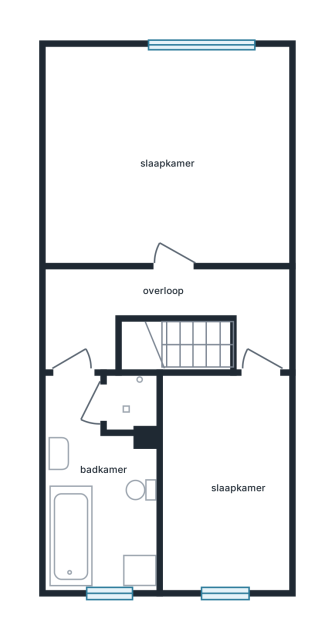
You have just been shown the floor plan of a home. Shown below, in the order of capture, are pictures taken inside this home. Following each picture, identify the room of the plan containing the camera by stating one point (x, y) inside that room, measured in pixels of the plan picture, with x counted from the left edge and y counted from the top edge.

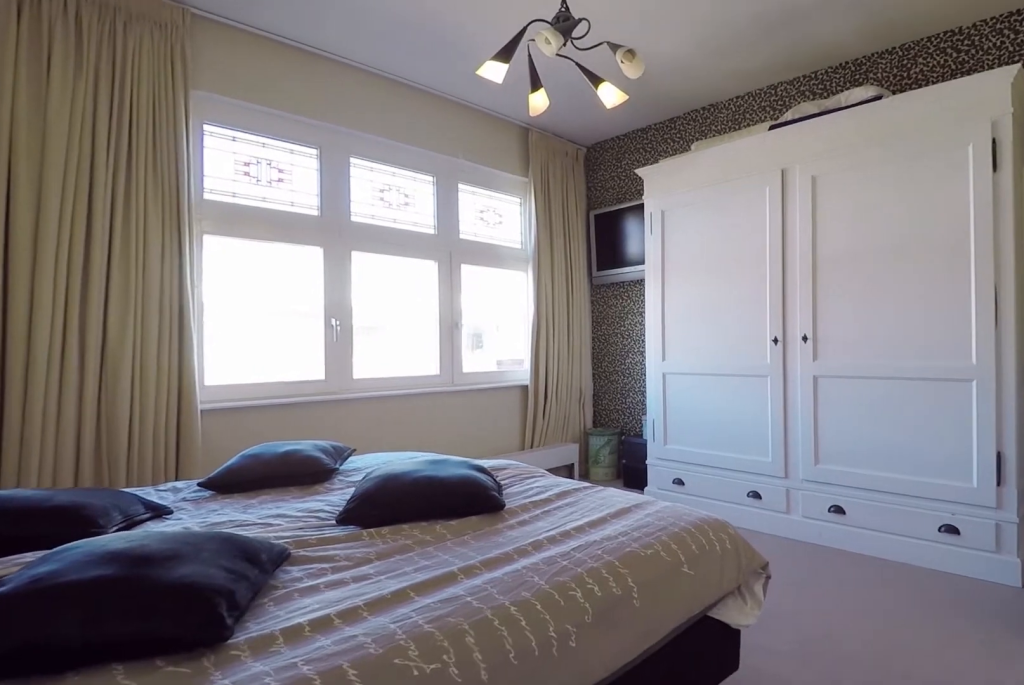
(153, 156)
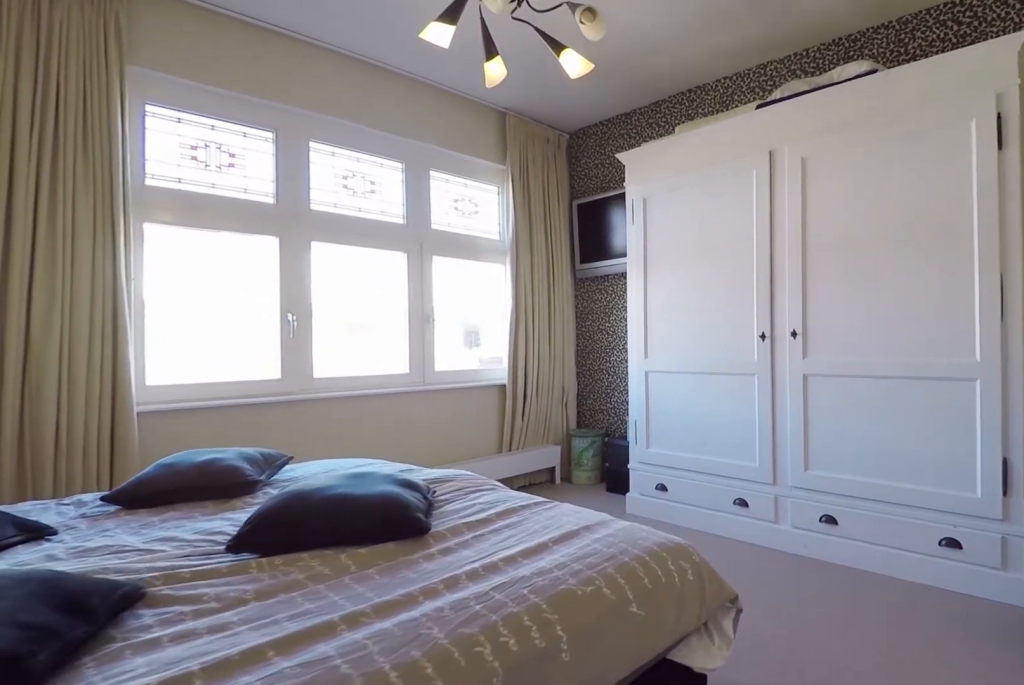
(153, 156)
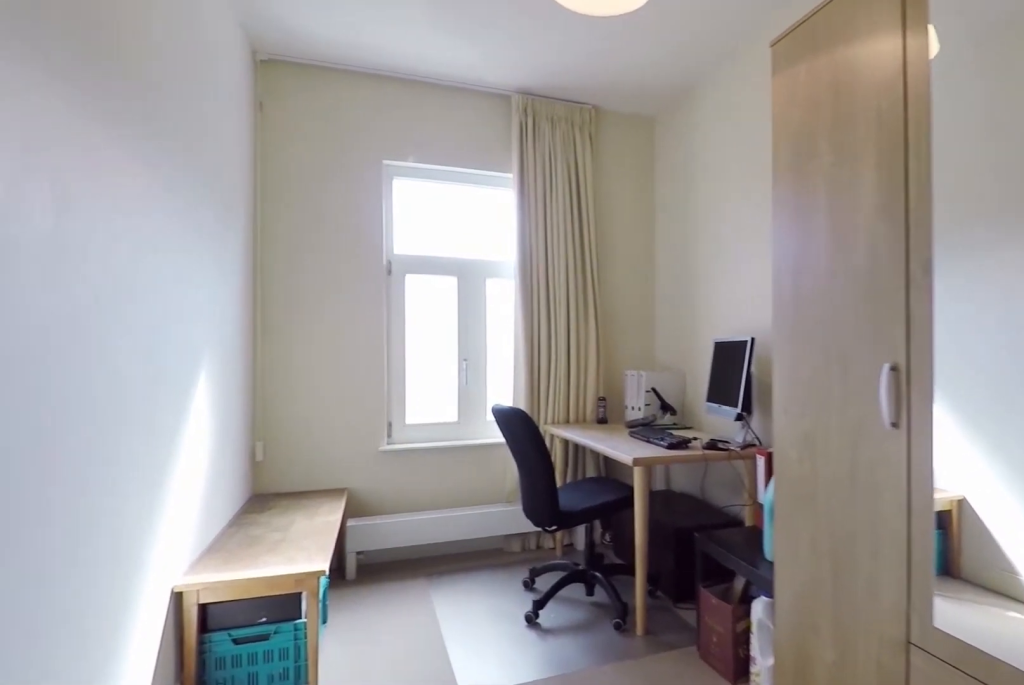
(225, 480)
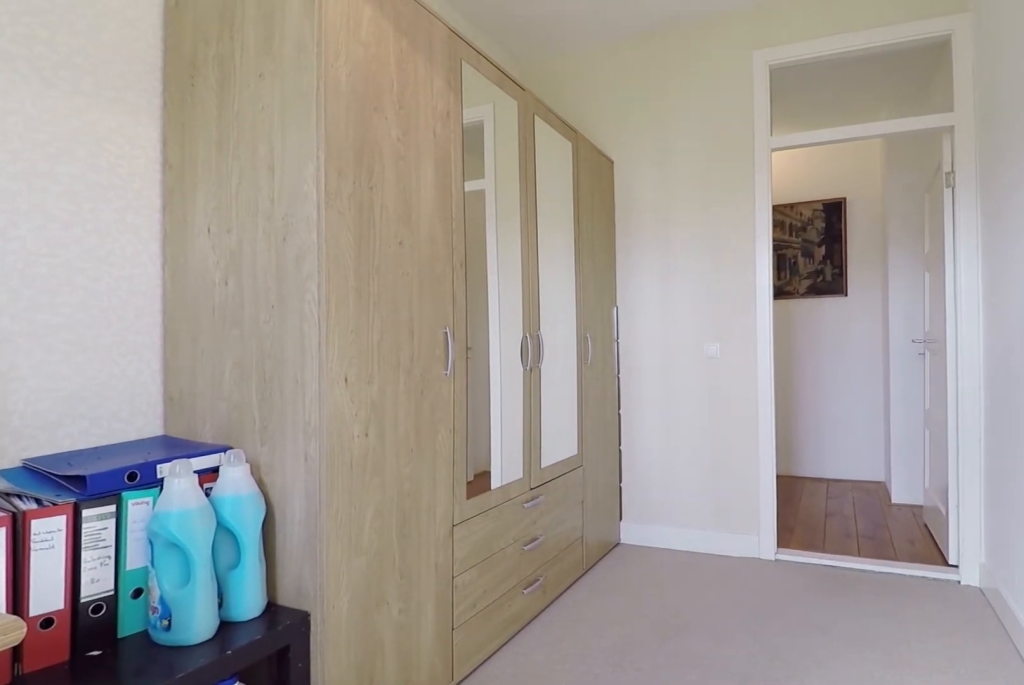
(225, 480)
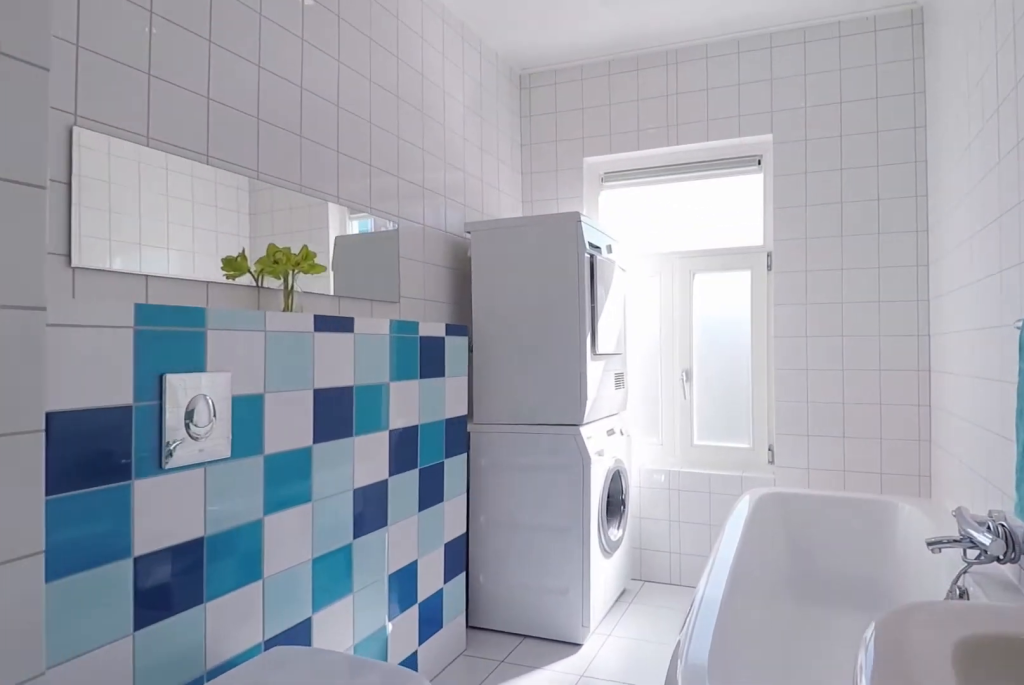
(86, 529)
